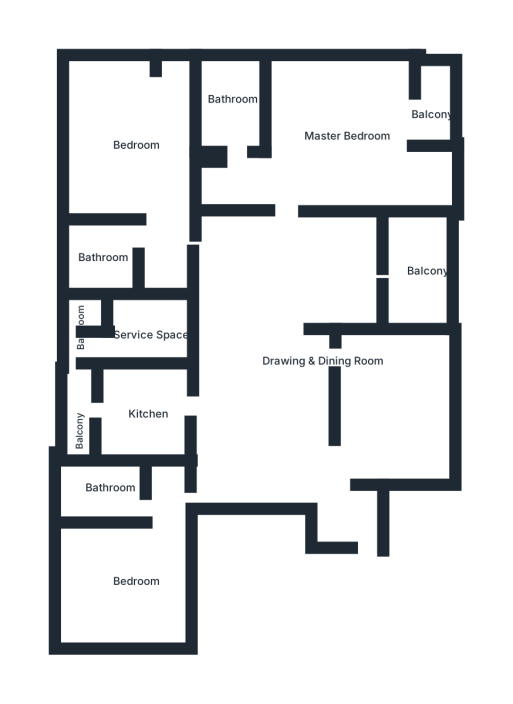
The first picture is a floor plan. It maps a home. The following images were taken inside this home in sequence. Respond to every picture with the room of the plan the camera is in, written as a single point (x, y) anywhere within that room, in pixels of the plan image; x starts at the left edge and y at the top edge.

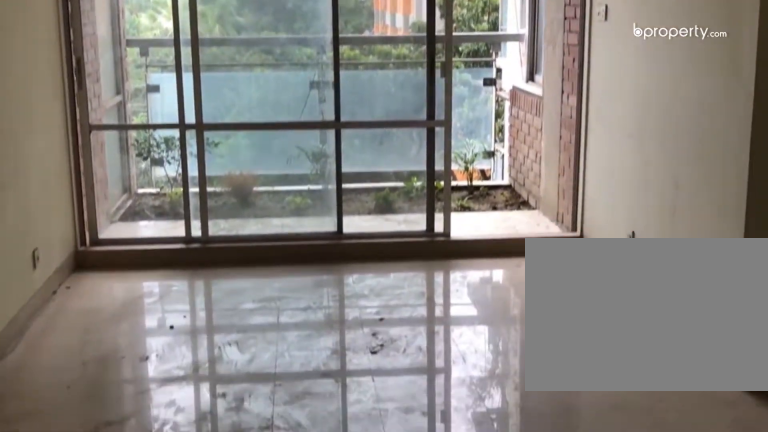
(288, 273)
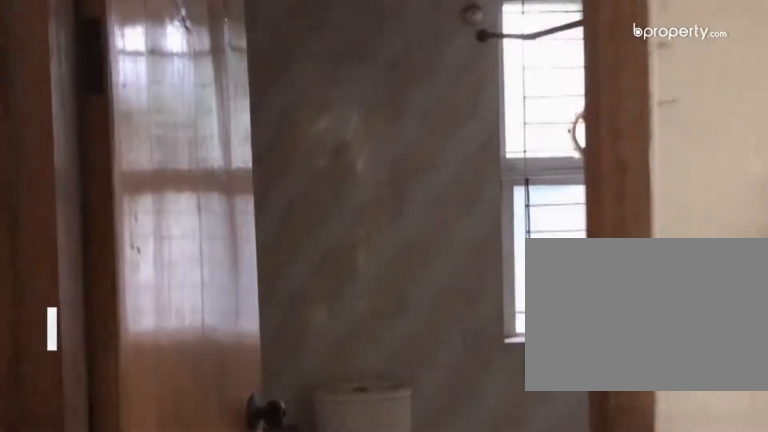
(133, 490)
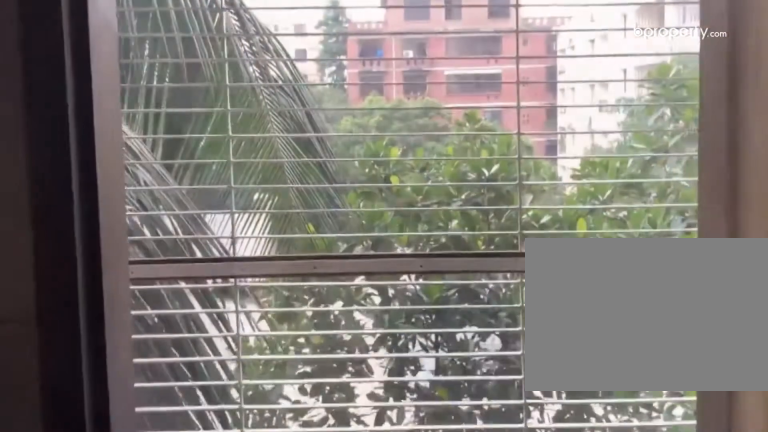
(135, 415)
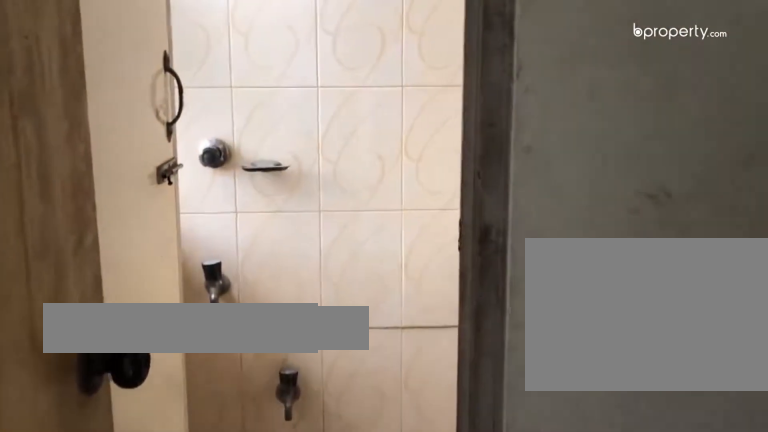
(154, 332)
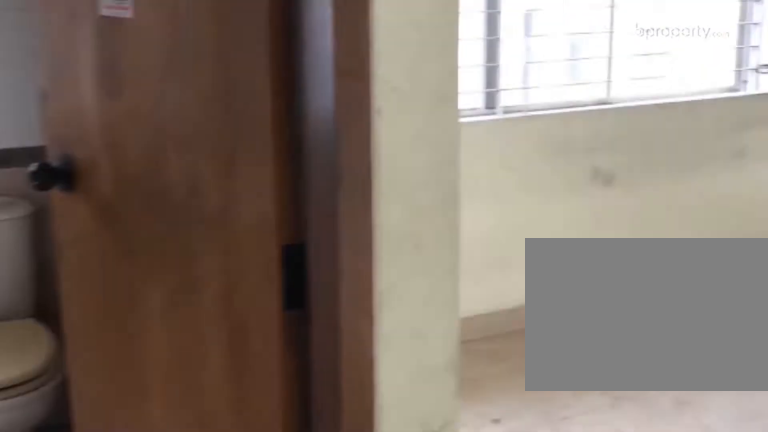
(131, 147)
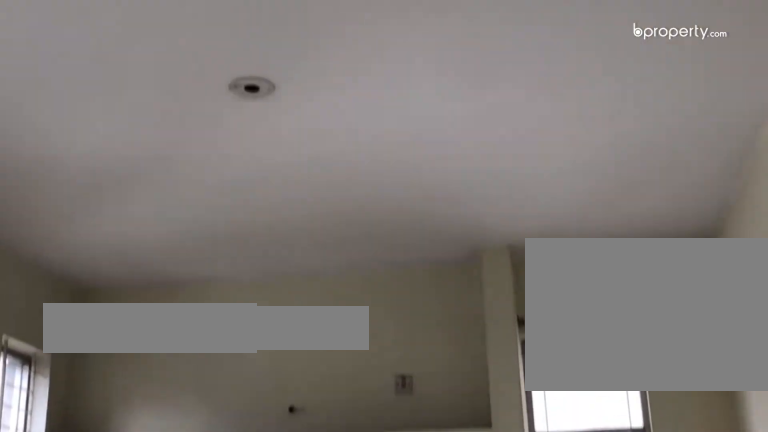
(131, 147)
